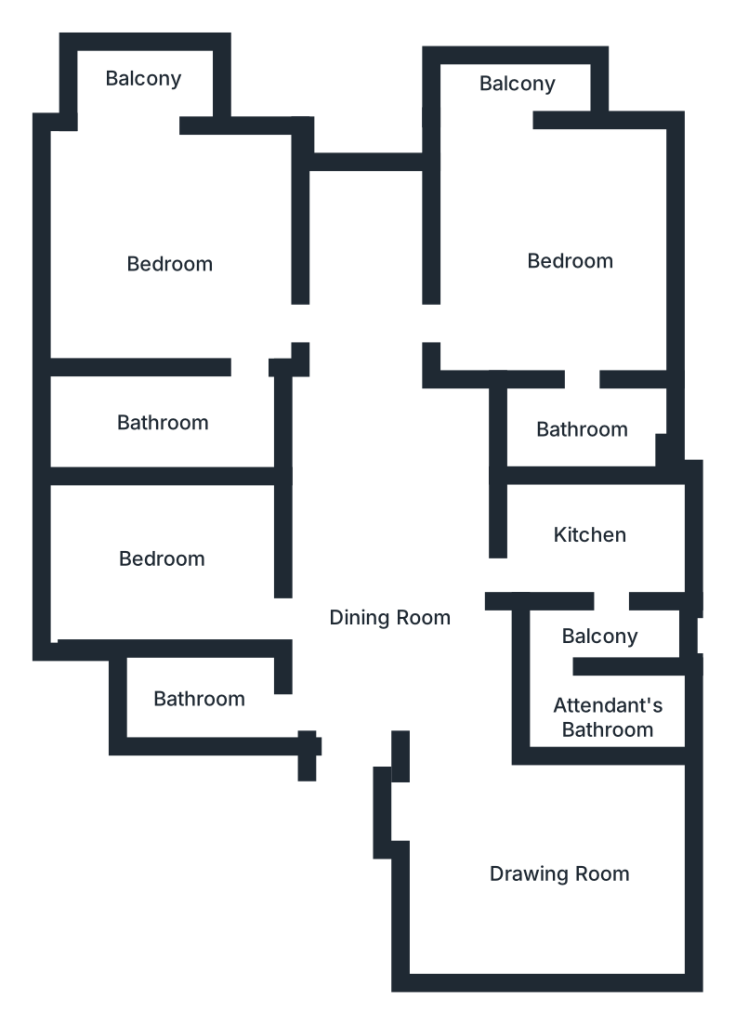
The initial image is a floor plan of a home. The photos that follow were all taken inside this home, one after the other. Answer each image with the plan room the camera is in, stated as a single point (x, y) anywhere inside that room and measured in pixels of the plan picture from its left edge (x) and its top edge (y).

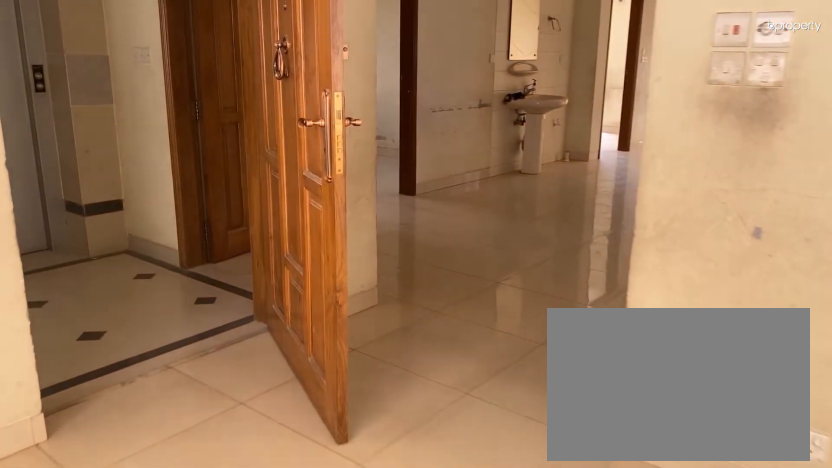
(541, 870)
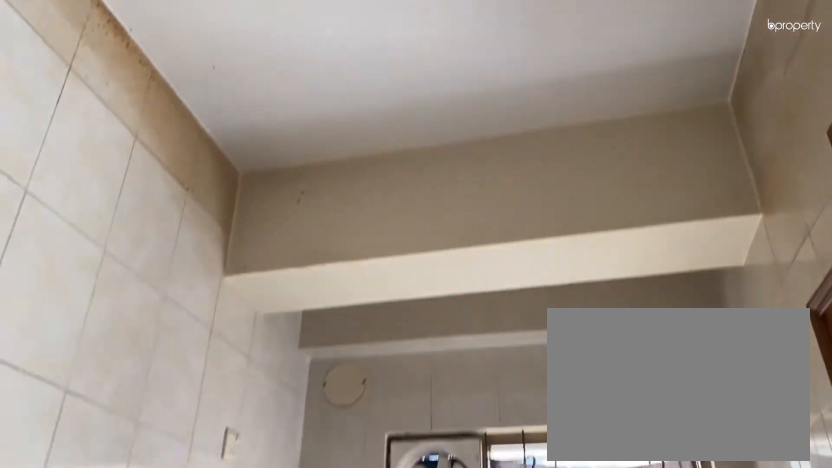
(586, 536)
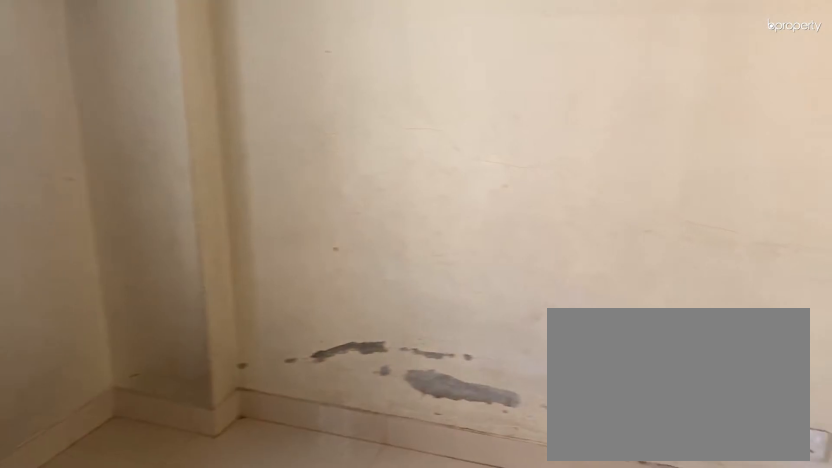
(160, 547)
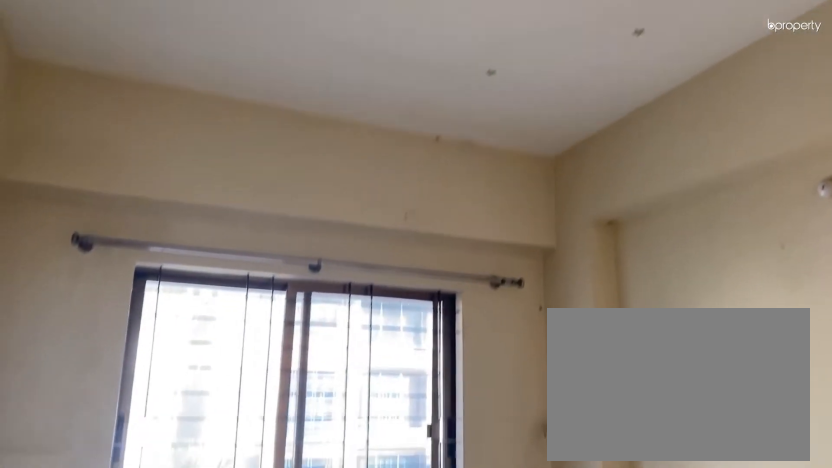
(160, 547)
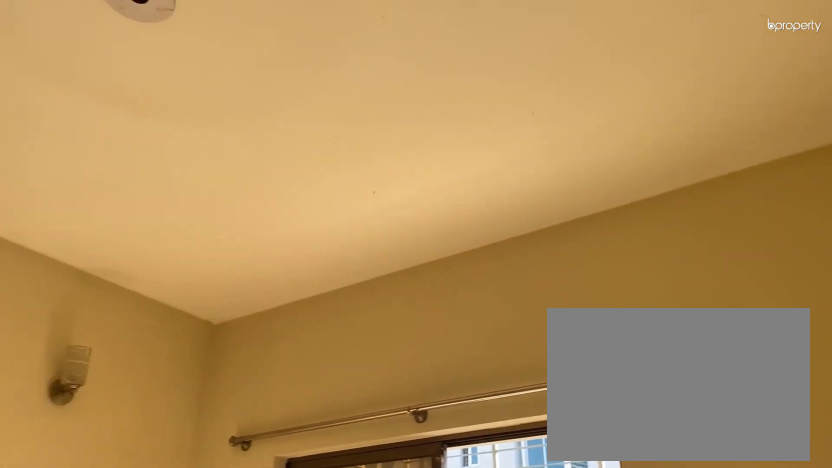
(176, 264)
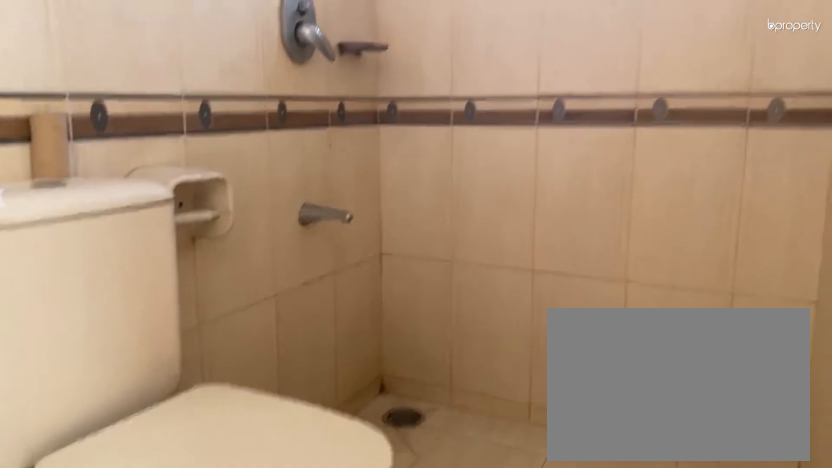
(168, 412)
